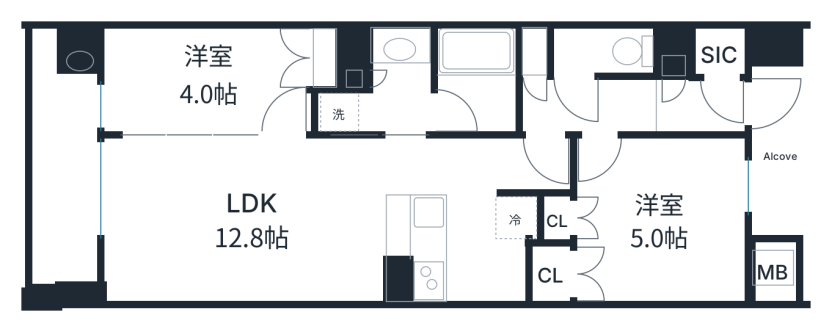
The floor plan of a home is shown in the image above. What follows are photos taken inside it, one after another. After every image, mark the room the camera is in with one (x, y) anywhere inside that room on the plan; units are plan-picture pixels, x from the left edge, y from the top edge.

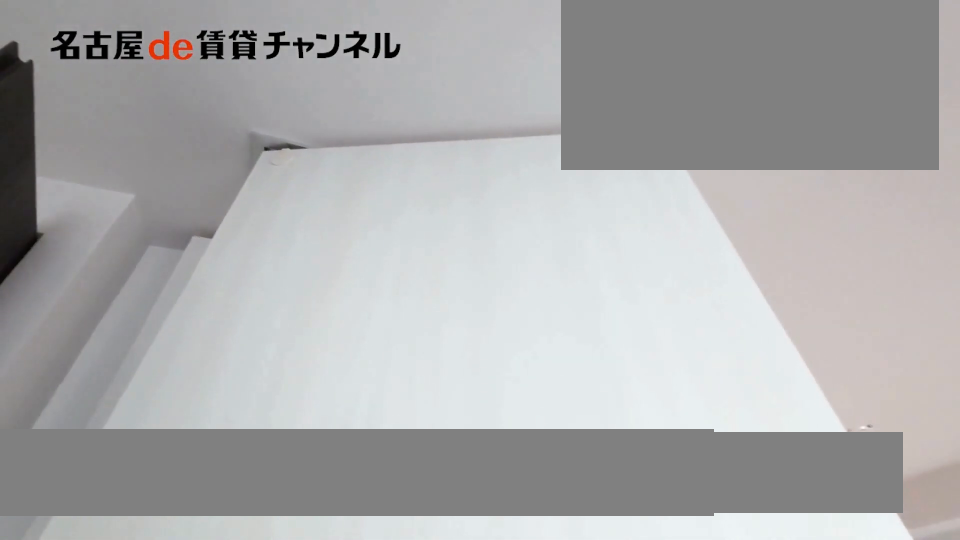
(204, 83)
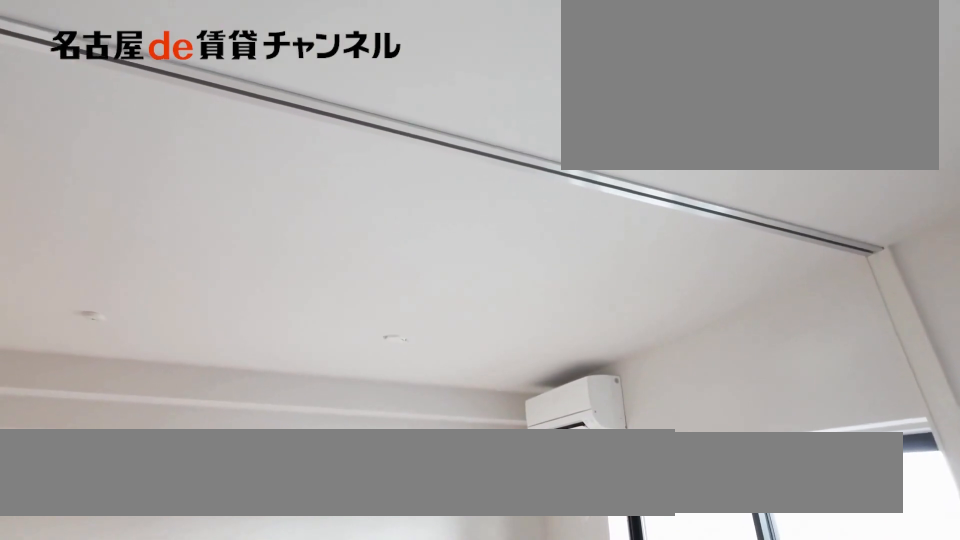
(240, 217)
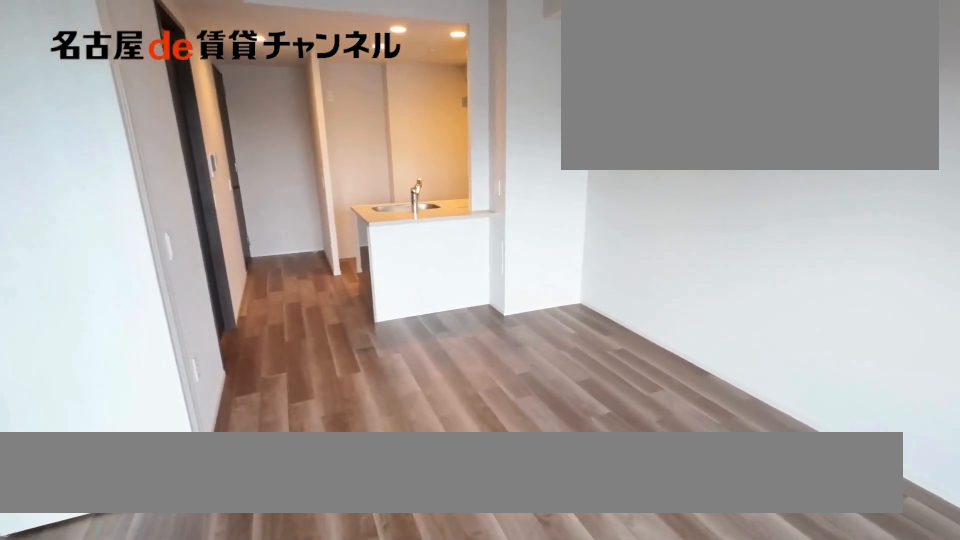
(240, 217)
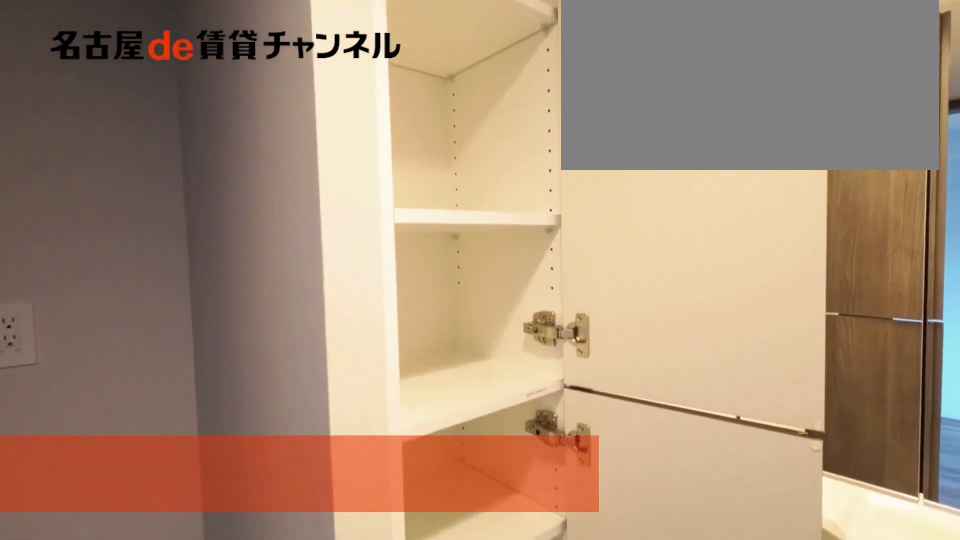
(377, 87)
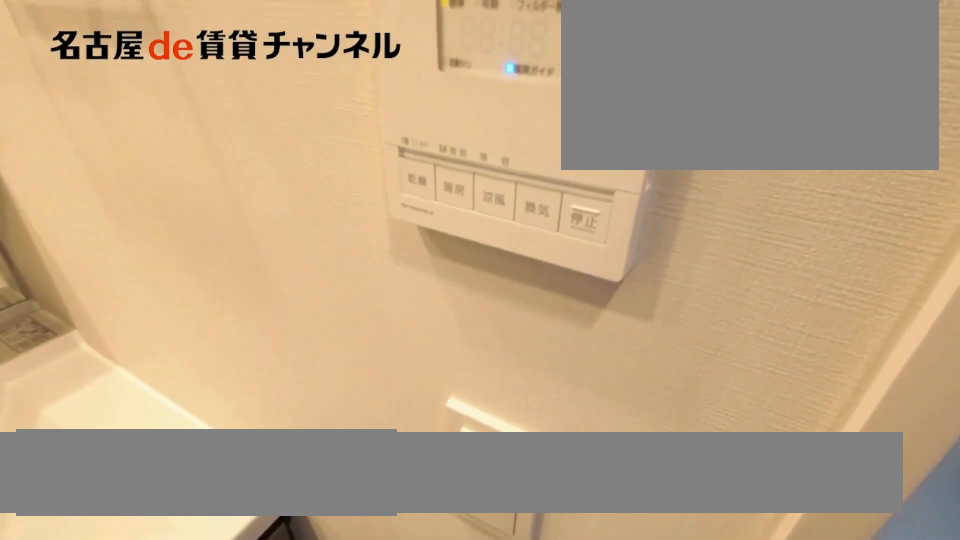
(377, 87)
